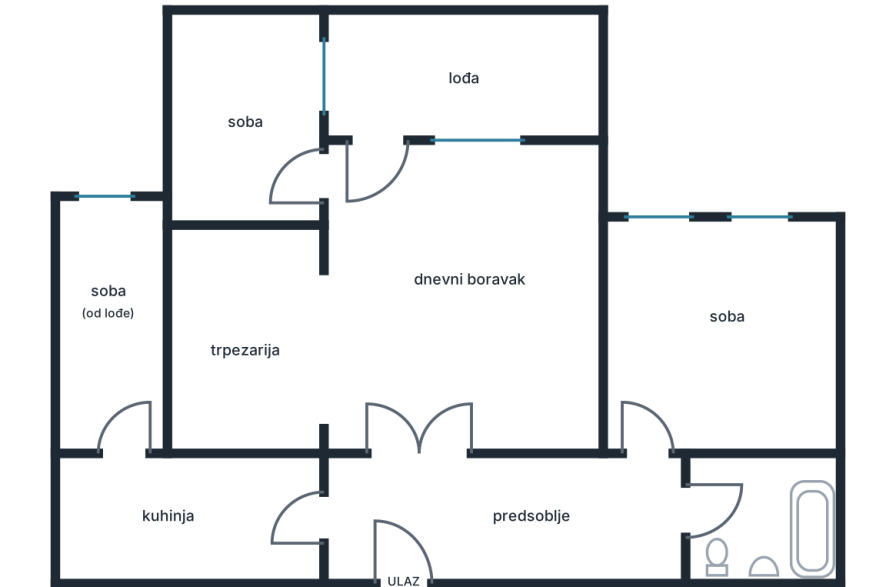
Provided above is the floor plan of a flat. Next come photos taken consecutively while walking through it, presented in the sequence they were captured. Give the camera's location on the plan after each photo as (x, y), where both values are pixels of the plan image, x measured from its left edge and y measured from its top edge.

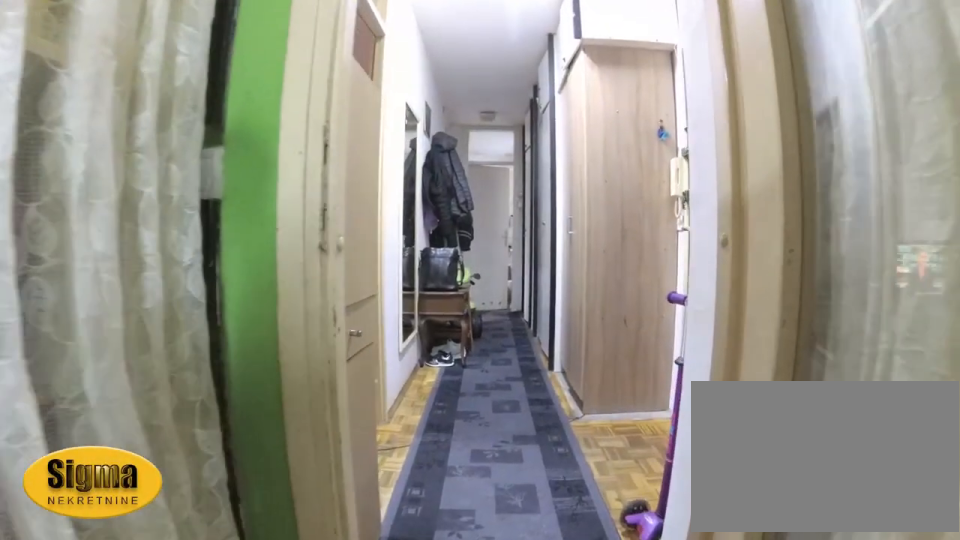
(250, 507)
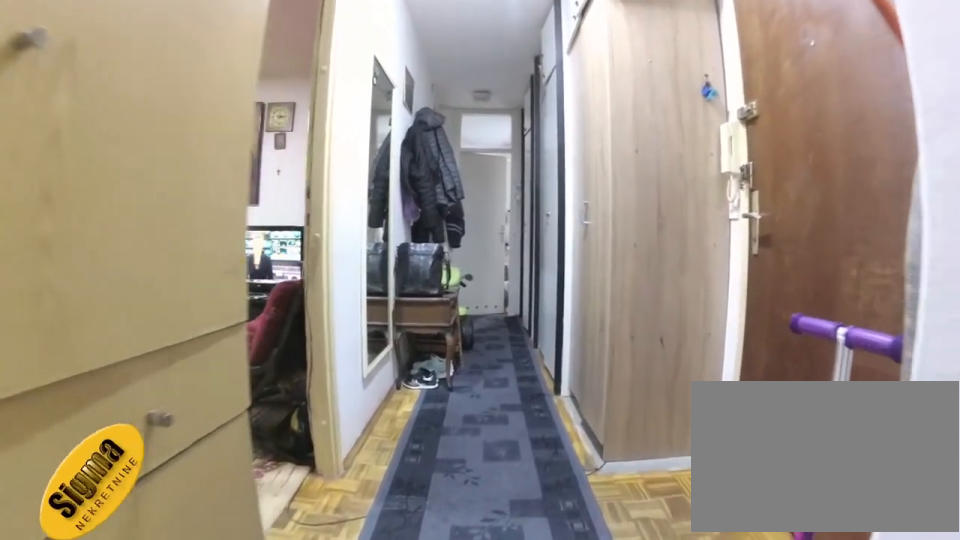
(283, 506)
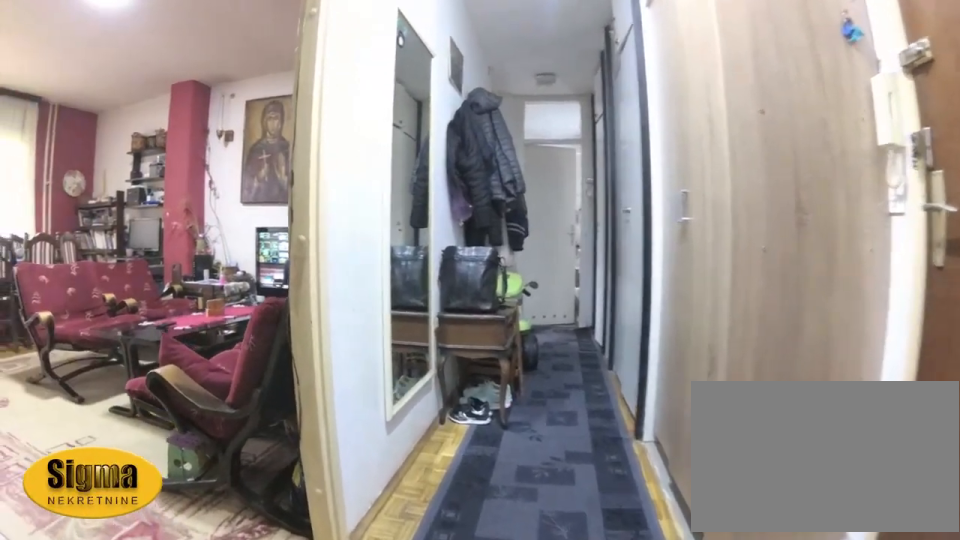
(349, 509)
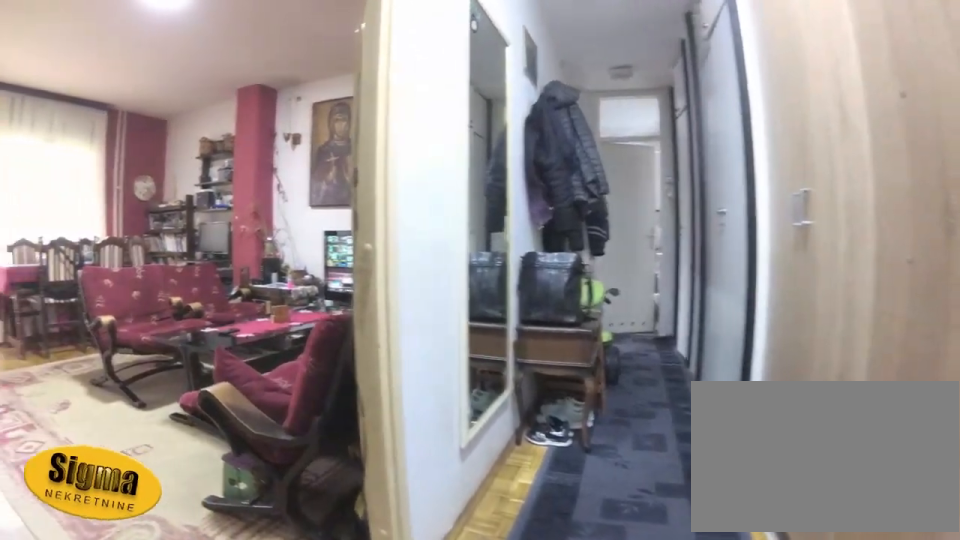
(370, 507)
